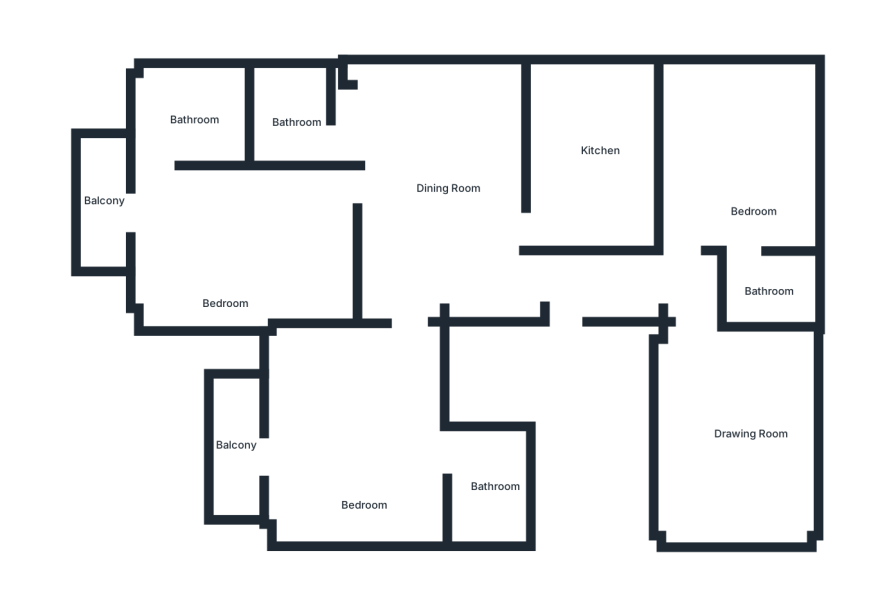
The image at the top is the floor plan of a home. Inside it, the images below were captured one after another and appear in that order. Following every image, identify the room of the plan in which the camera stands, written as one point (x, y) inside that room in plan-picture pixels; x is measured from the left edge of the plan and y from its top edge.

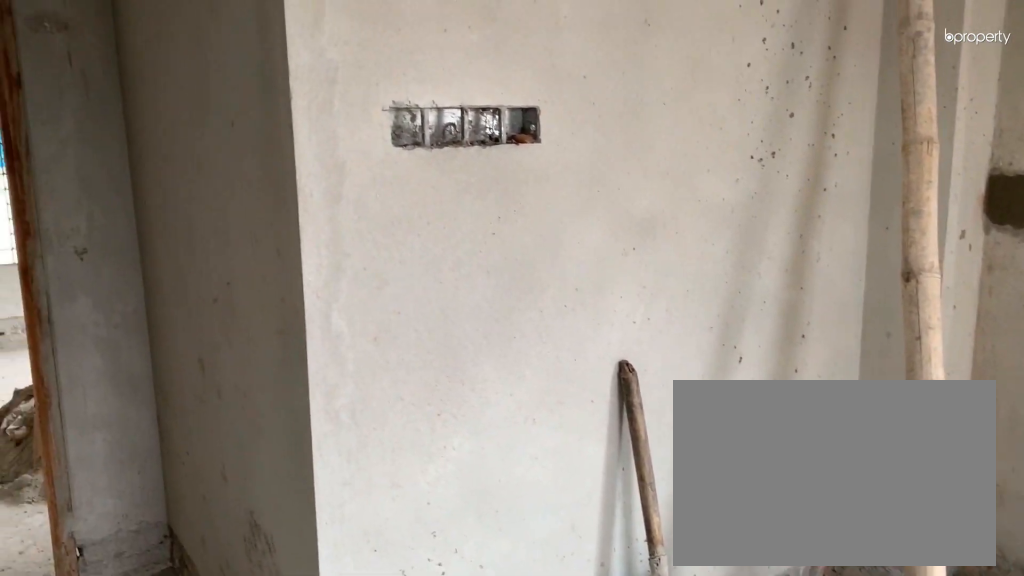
(750, 419)
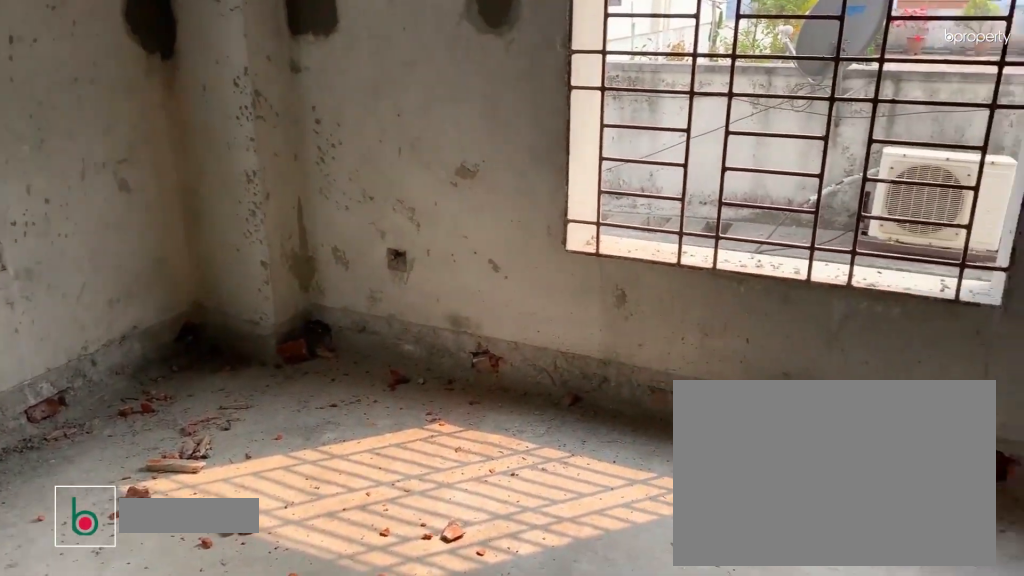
(750, 173)
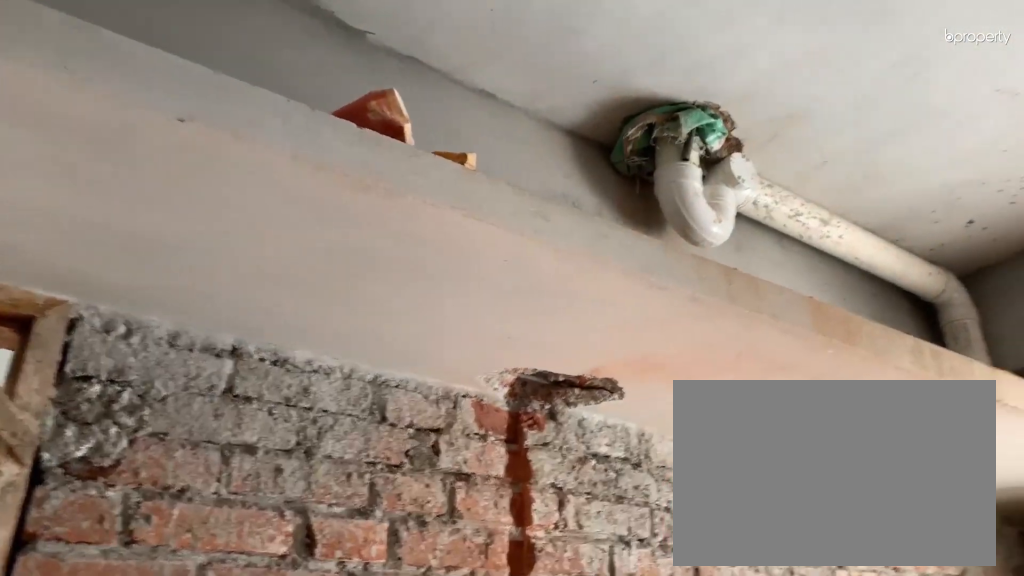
(599, 146)
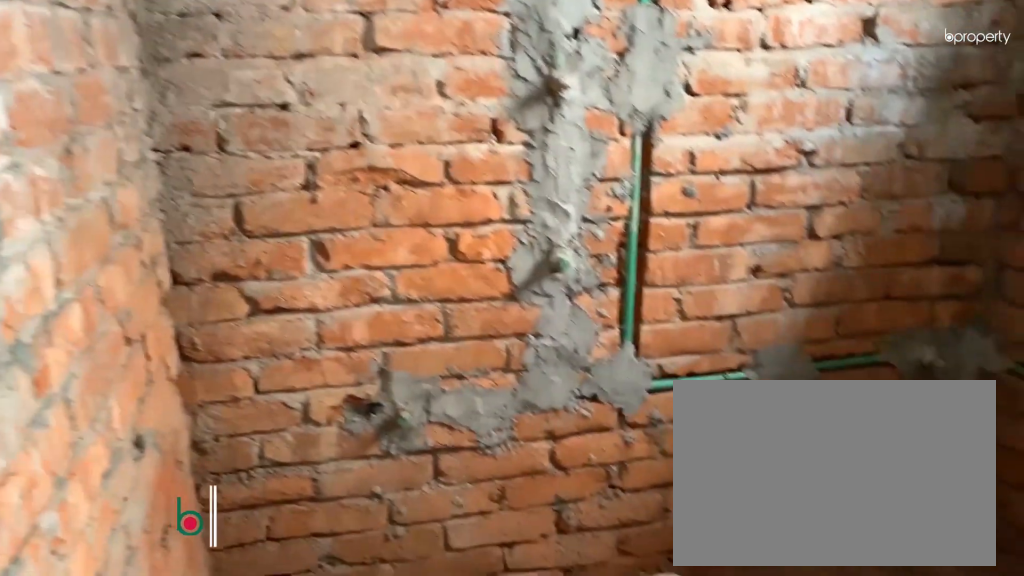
(298, 115)
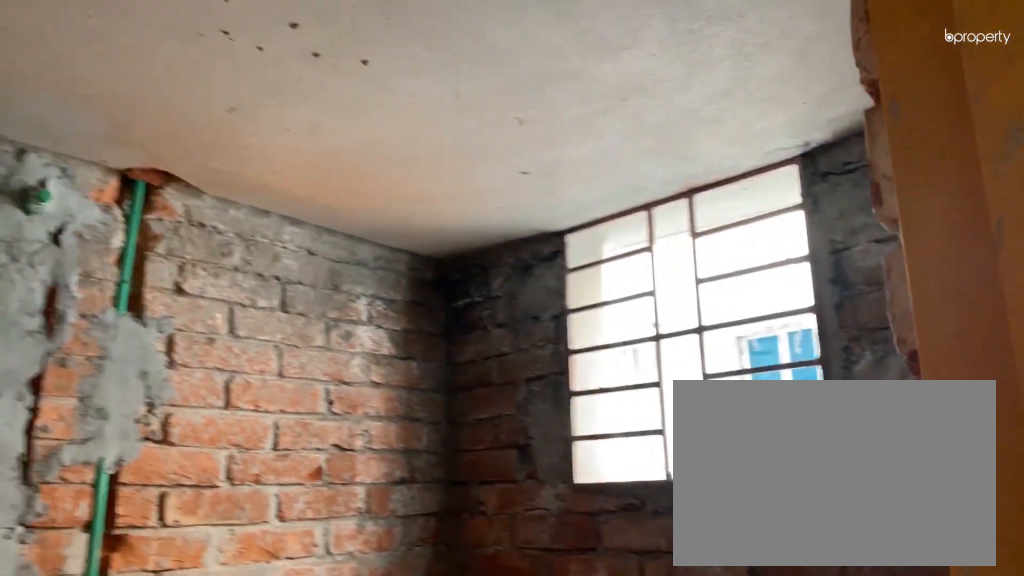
(298, 115)
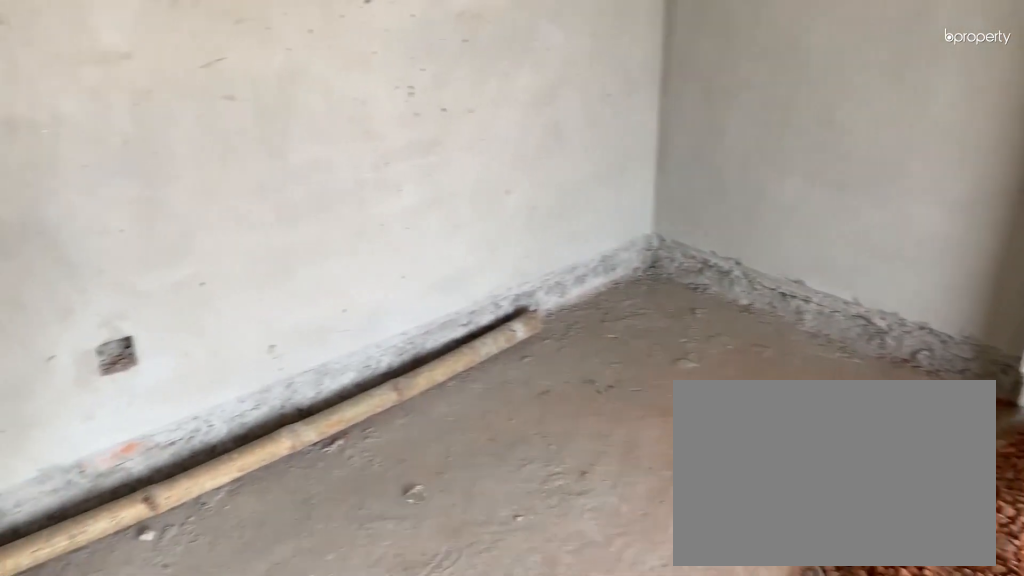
(229, 245)
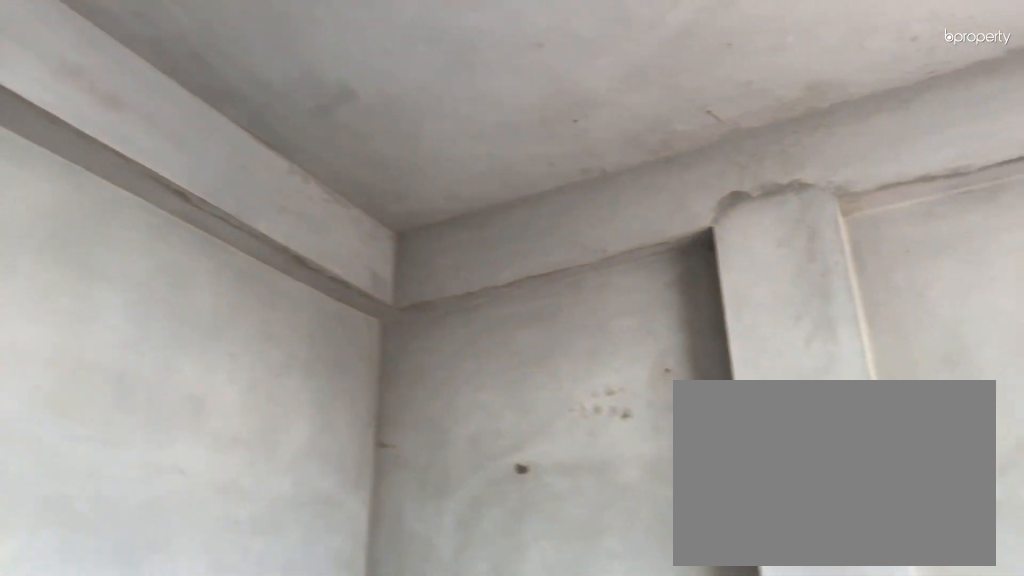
(229, 245)
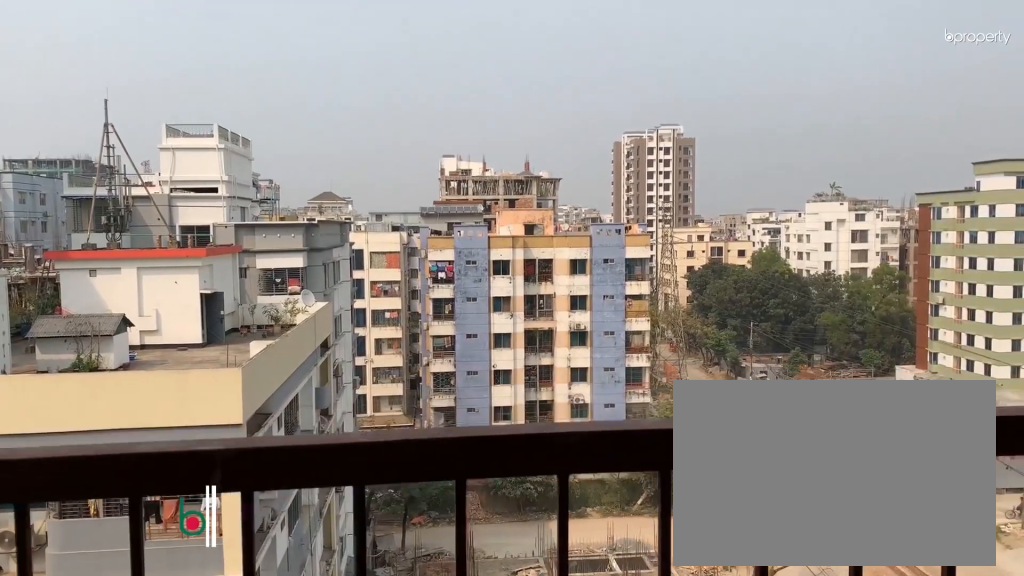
(107, 200)
